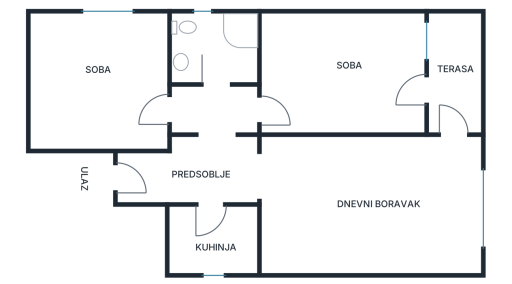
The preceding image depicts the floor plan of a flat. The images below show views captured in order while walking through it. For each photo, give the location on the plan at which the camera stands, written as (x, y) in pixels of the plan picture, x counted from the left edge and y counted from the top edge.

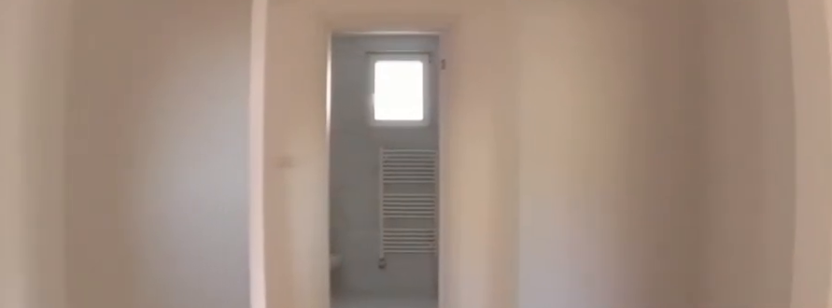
(227, 206)
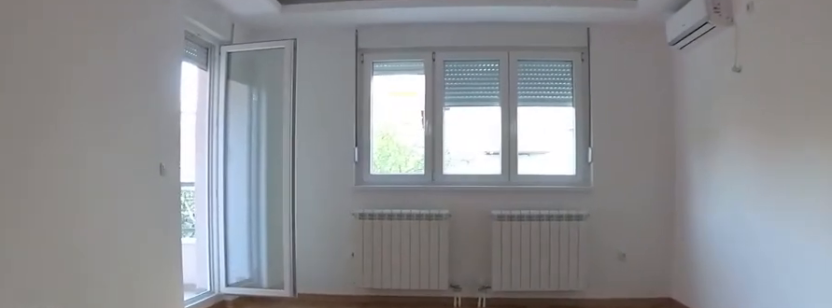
(326, 183)
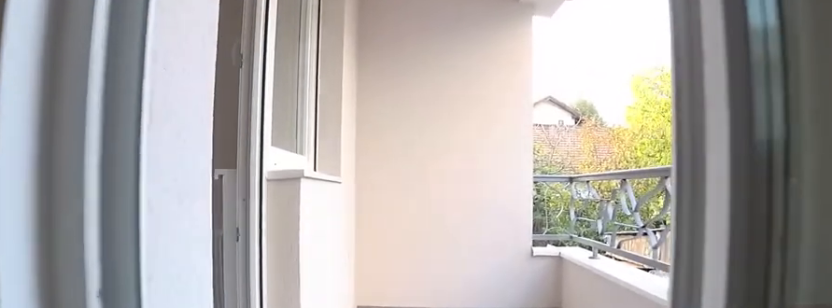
(445, 162)
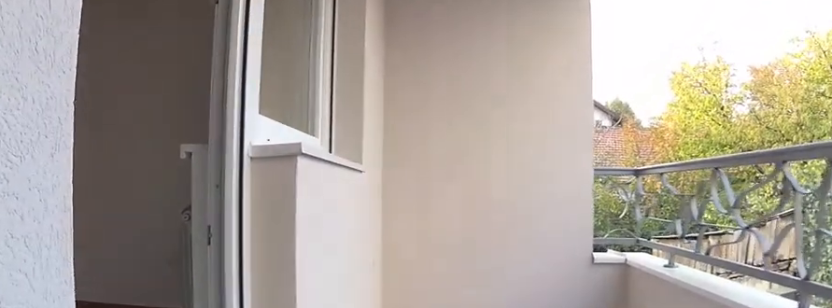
(447, 167)
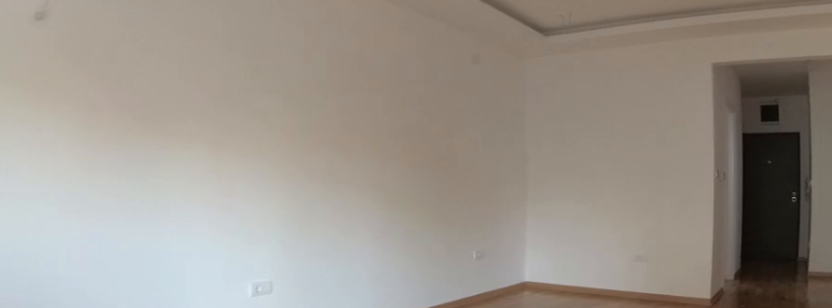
(452, 188)
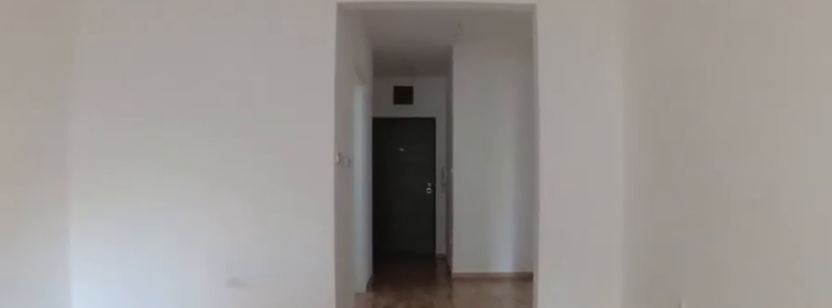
(380, 181)
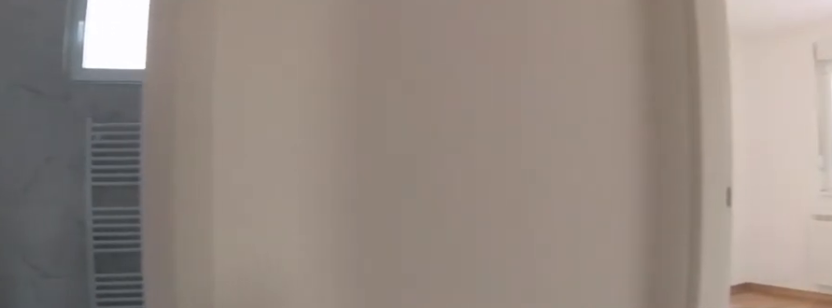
(219, 126)
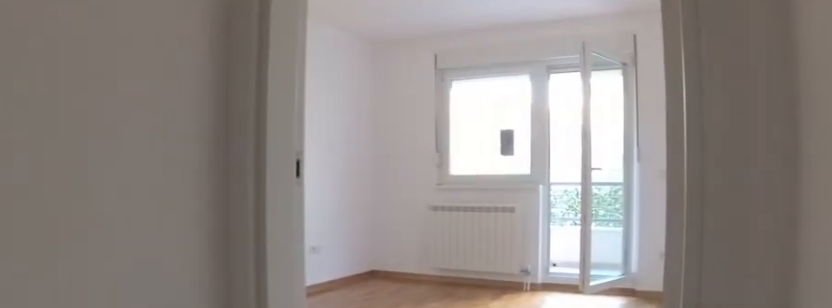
(221, 116)
